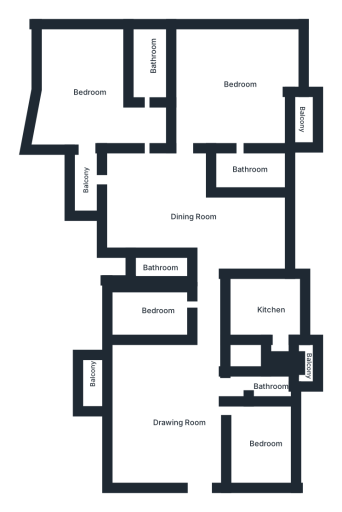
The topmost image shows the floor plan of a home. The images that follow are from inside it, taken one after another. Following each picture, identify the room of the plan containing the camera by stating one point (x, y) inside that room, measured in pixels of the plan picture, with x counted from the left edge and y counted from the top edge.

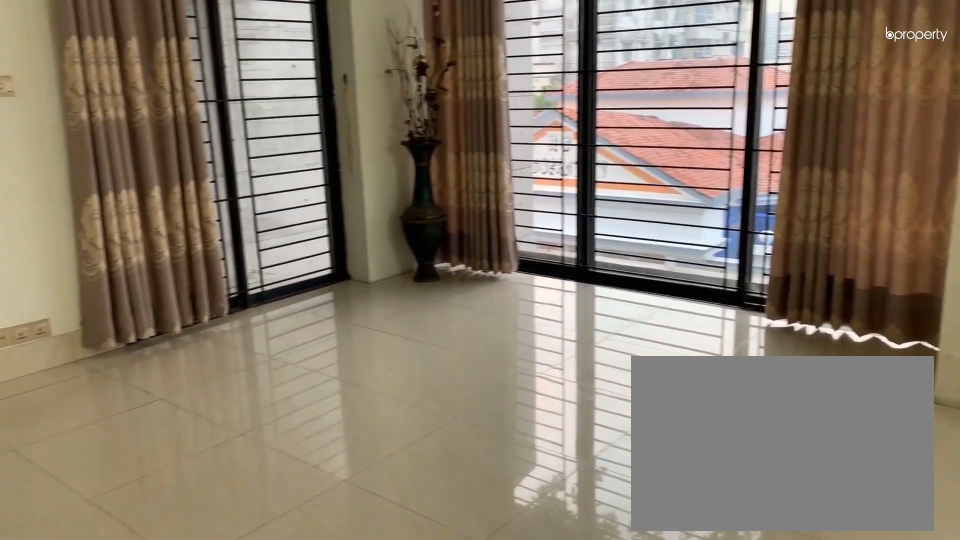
(181, 422)
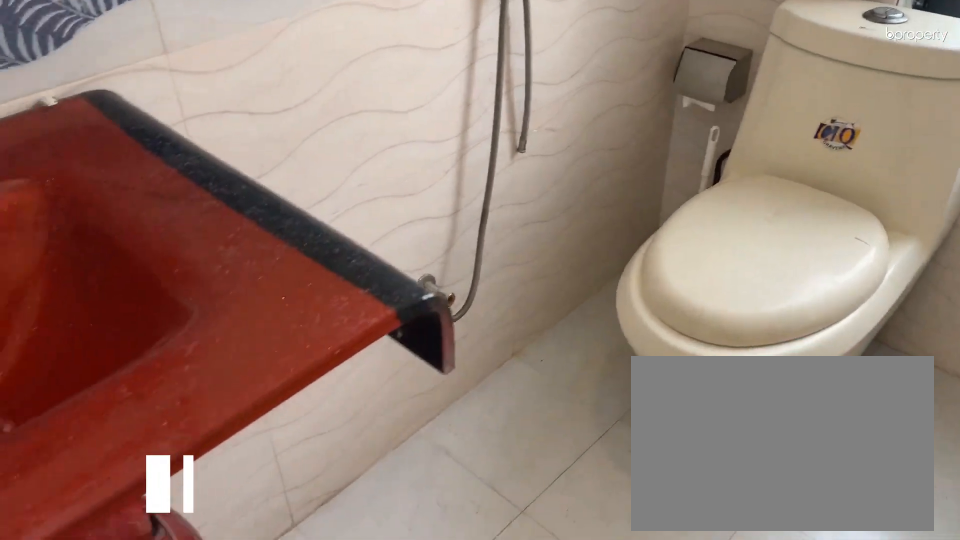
(272, 386)
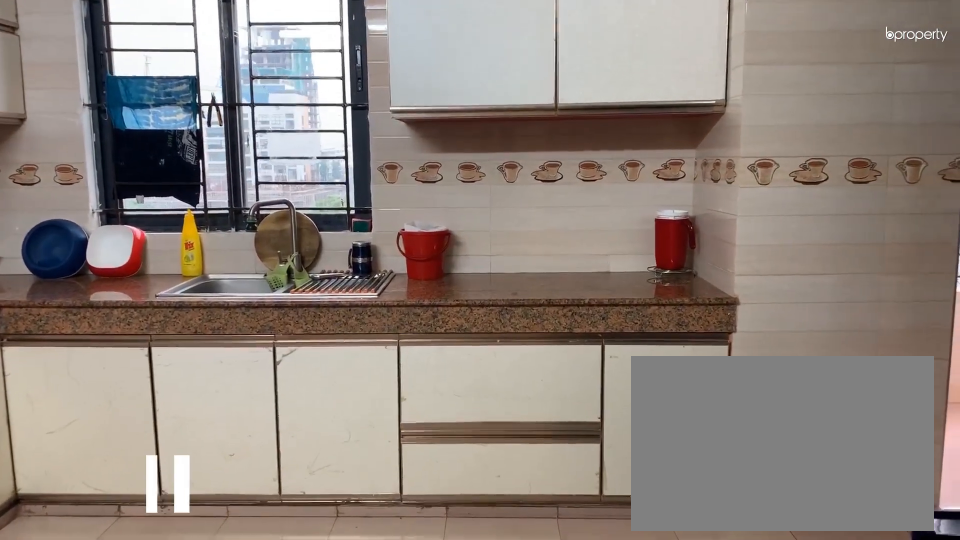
(274, 310)
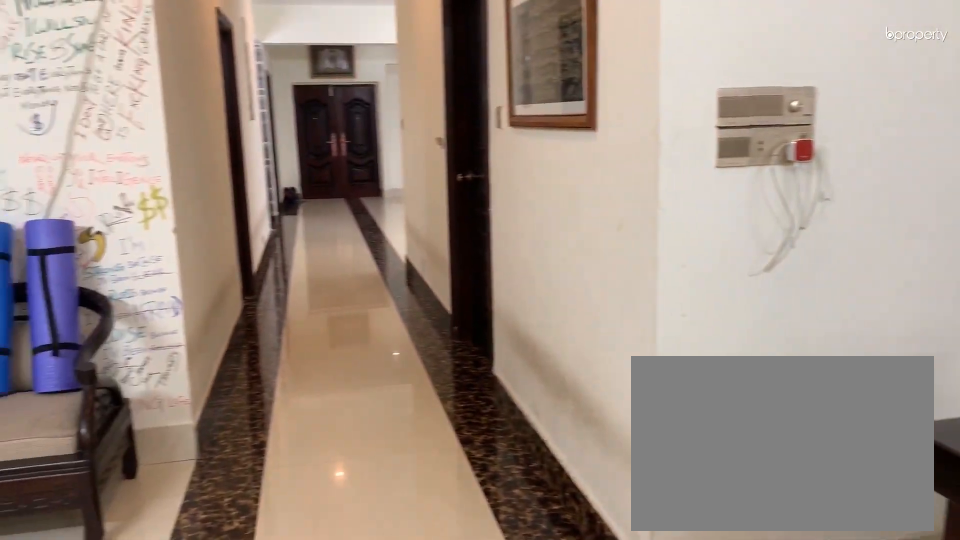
(183, 202)
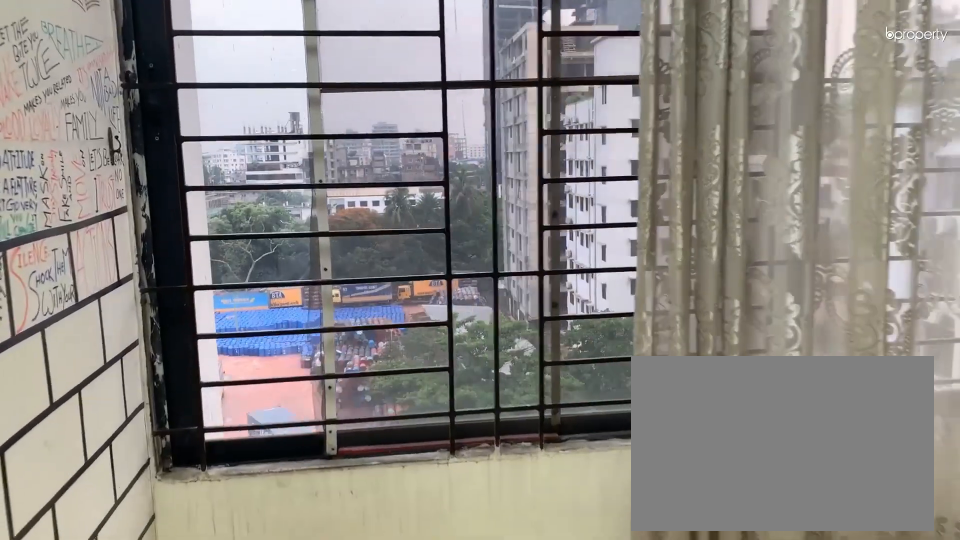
(241, 231)
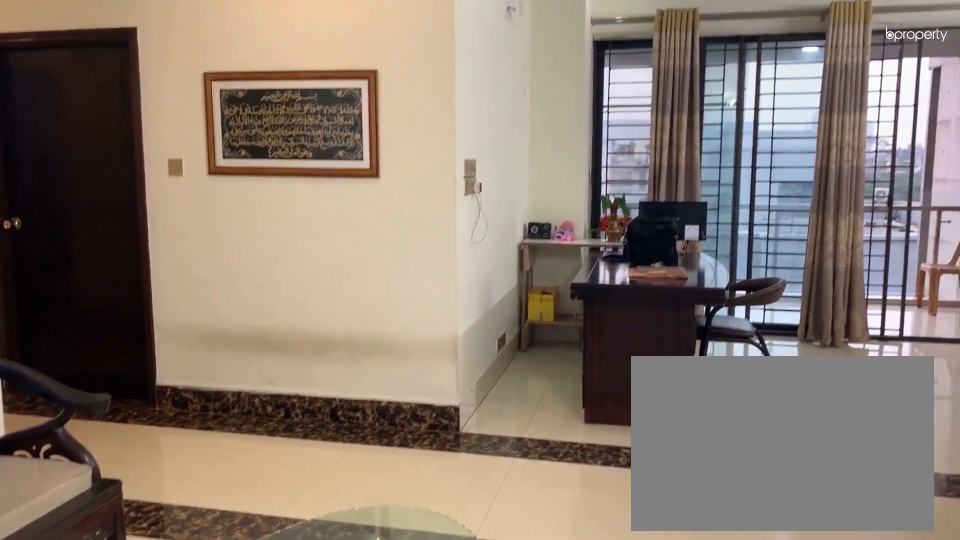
(241, 231)
